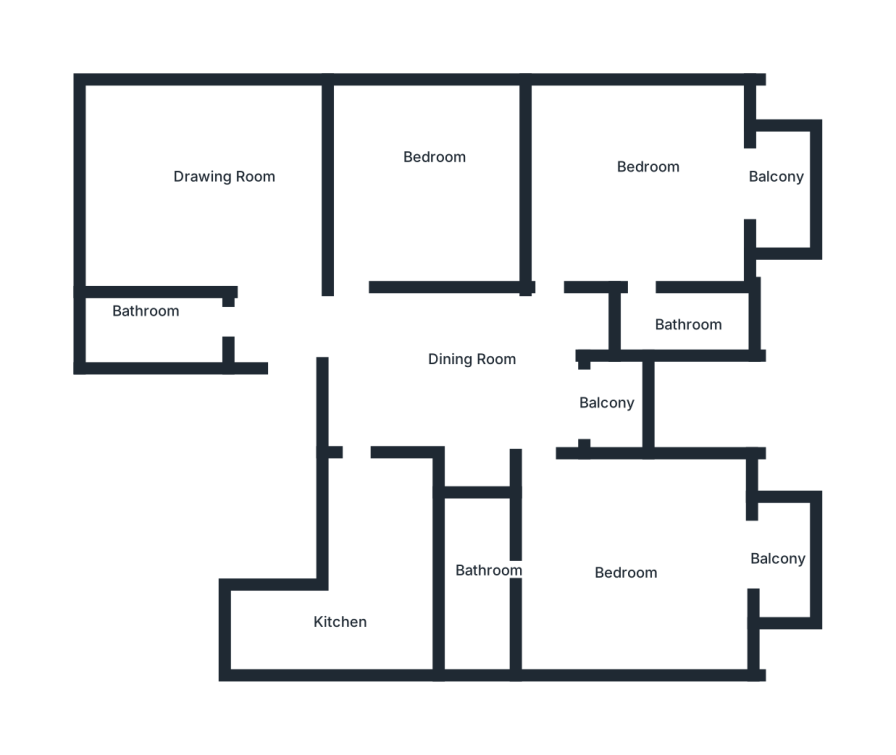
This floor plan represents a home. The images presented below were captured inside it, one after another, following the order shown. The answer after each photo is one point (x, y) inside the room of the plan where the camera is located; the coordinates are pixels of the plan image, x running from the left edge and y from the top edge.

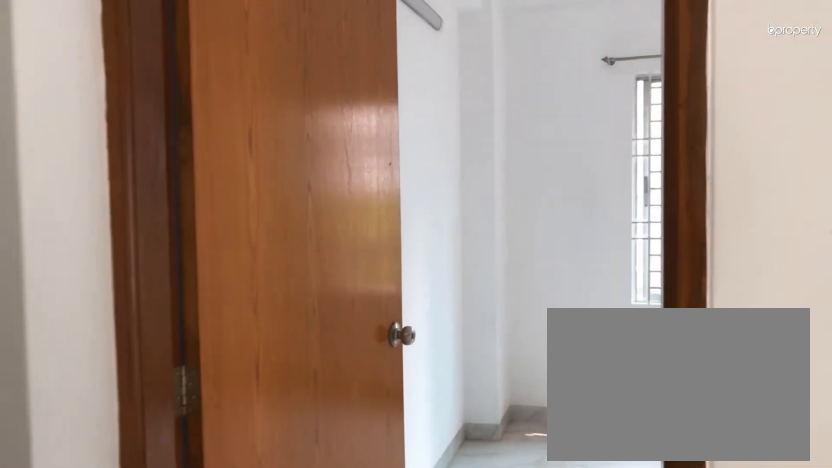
(352, 286)
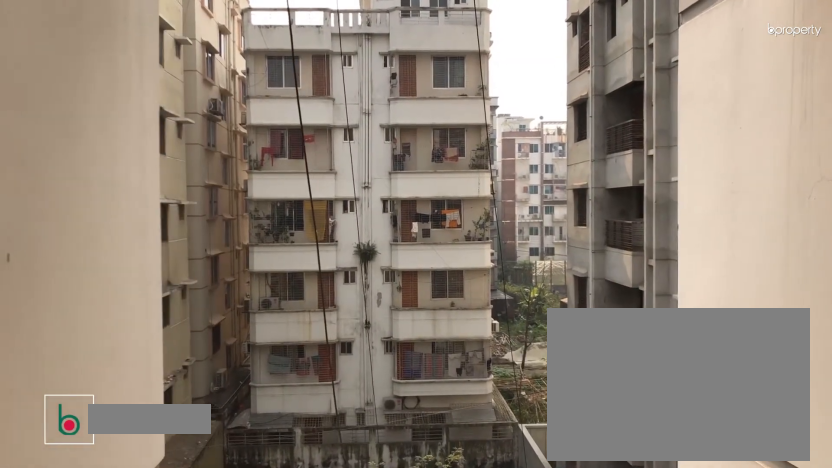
(614, 402)
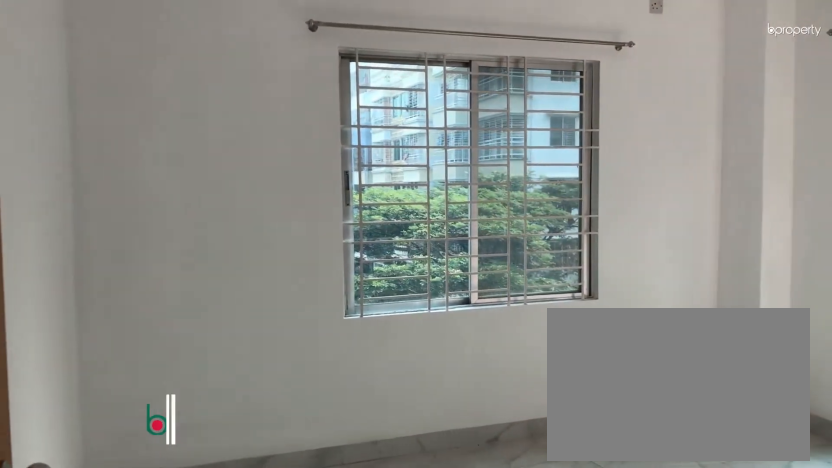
(647, 202)
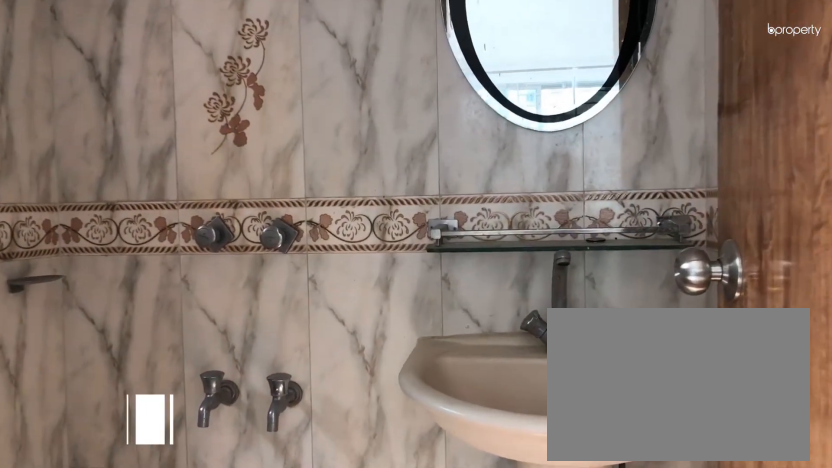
(673, 317)
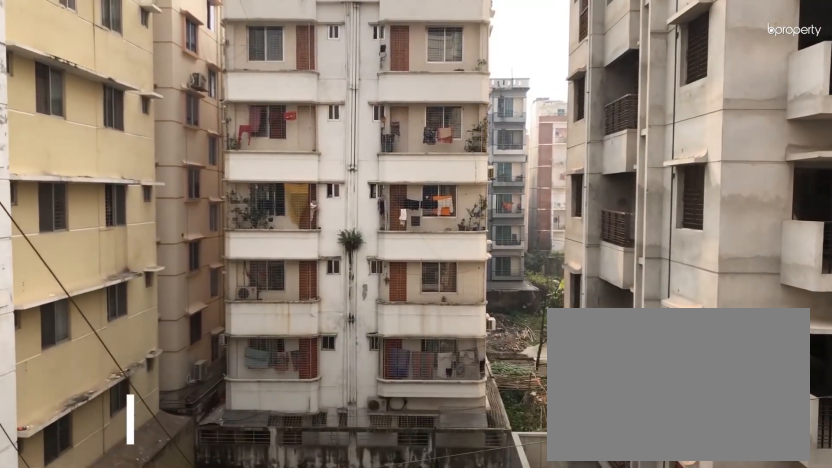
(774, 557)
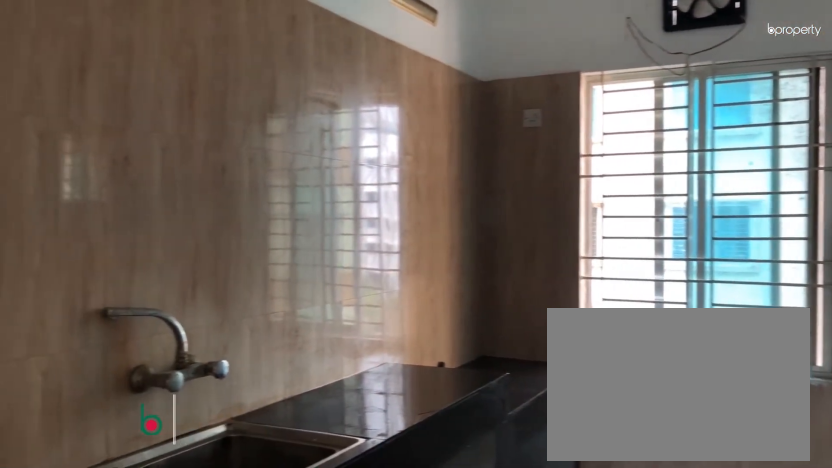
(385, 552)
